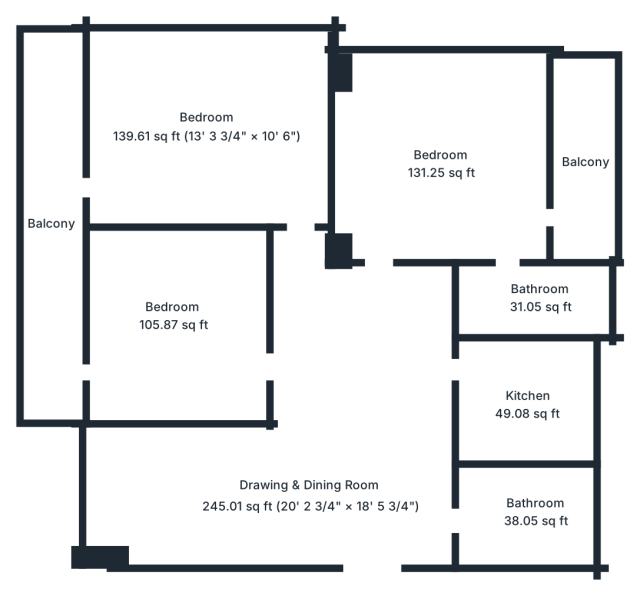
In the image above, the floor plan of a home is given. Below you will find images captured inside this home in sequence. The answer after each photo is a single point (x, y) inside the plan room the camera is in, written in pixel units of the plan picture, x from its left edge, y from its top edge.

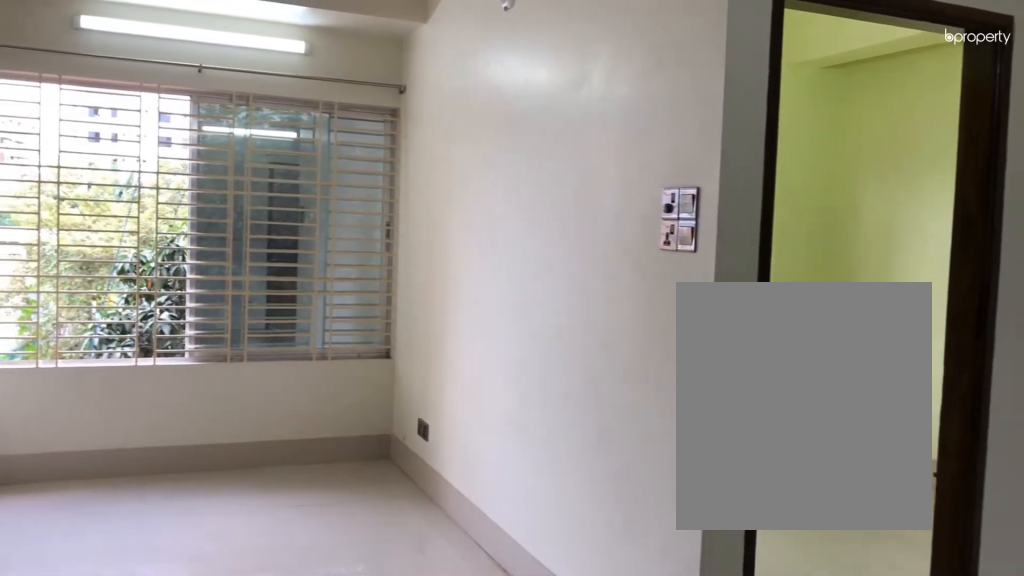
(309, 495)
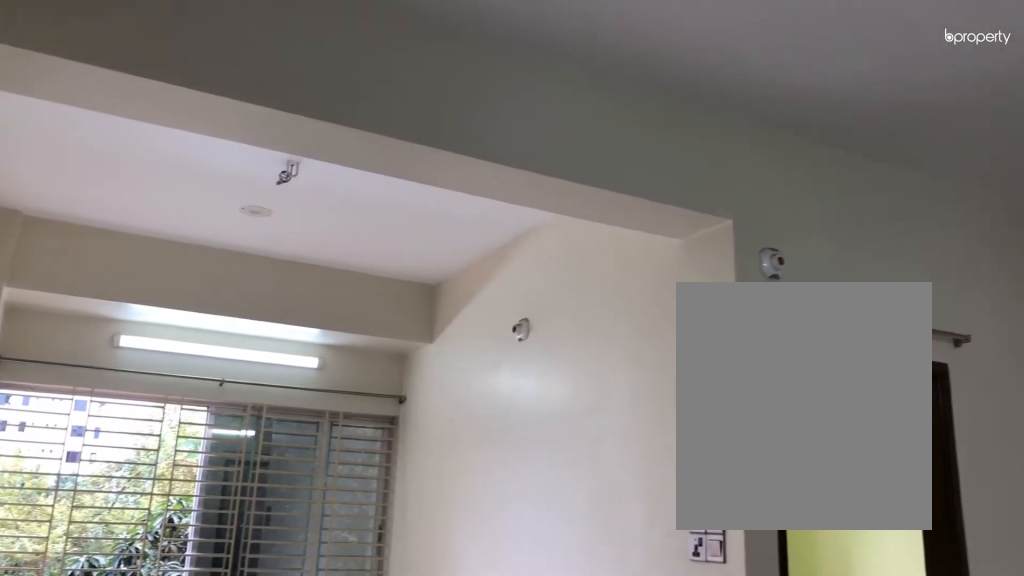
(310, 495)
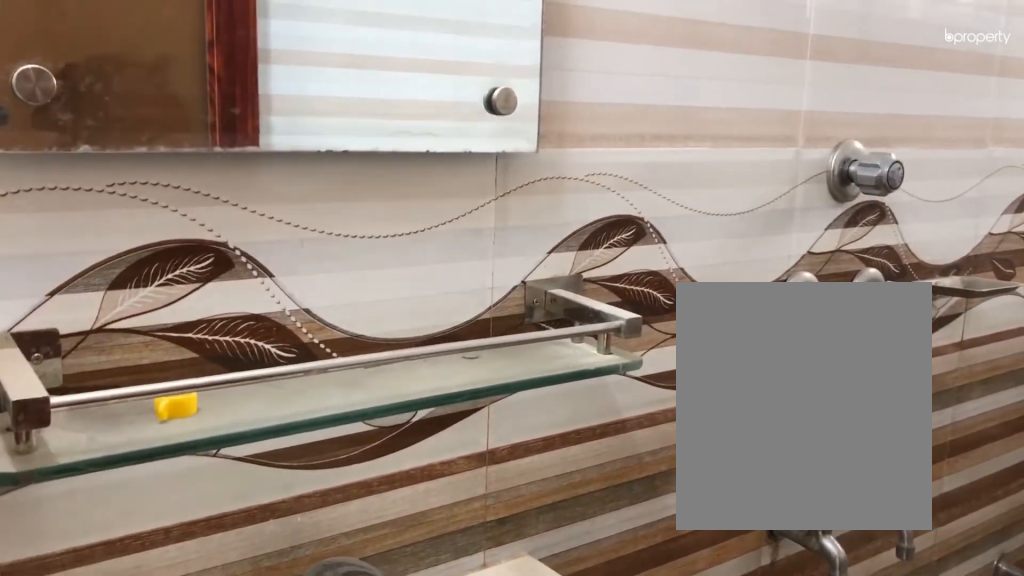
(537, 512)
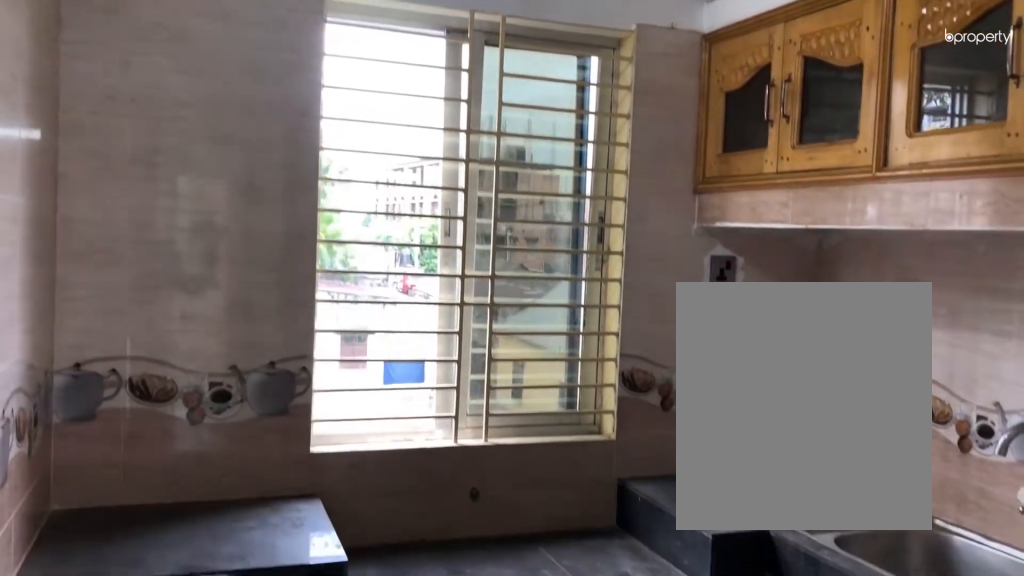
(526, 404)
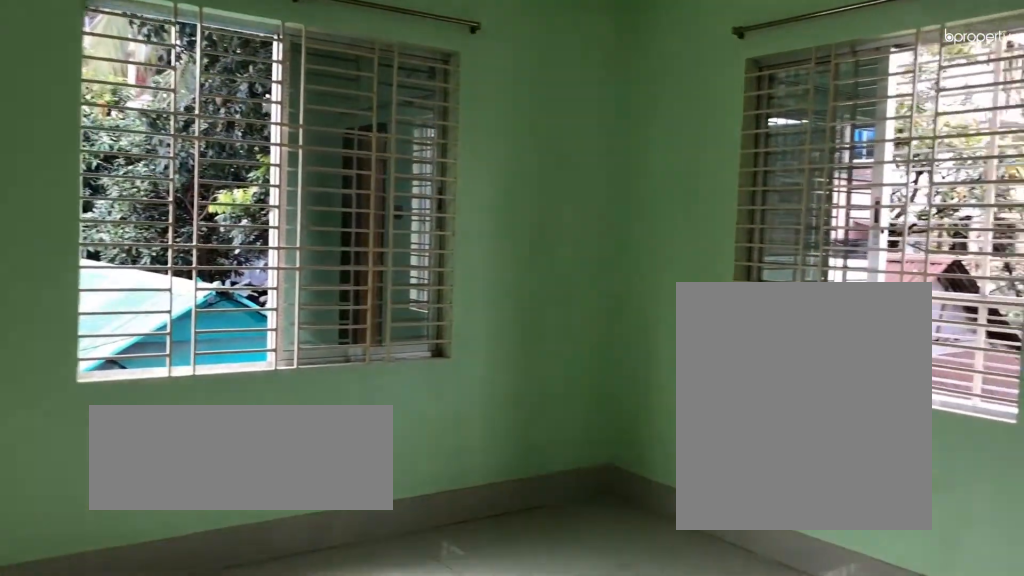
(441, 169)
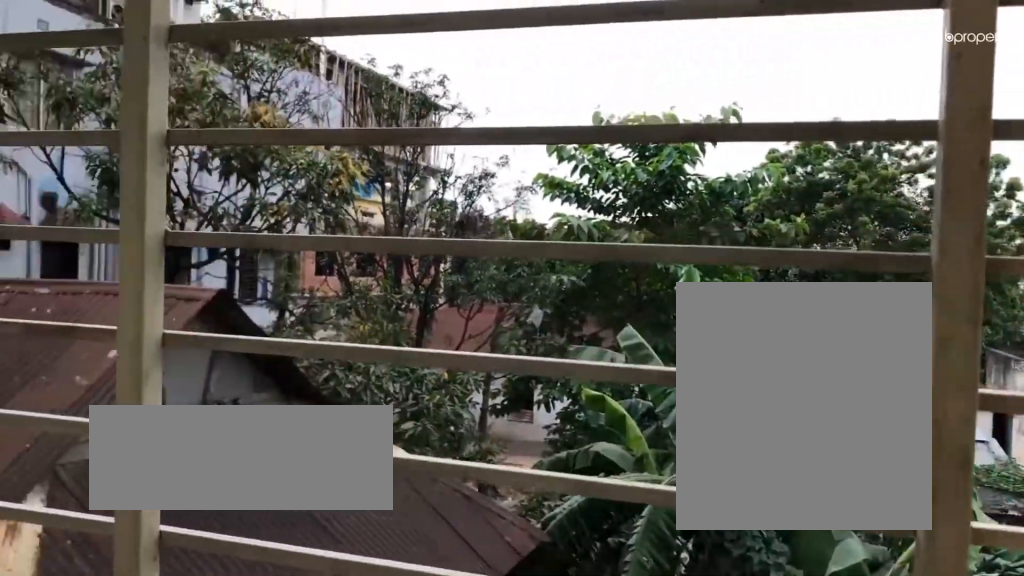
(587, 158)
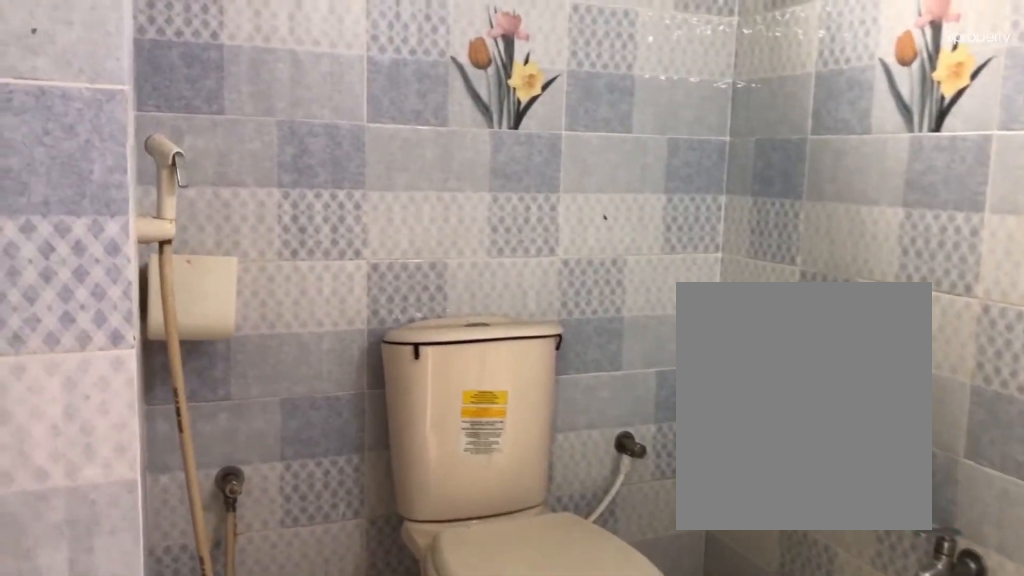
(535, 305)
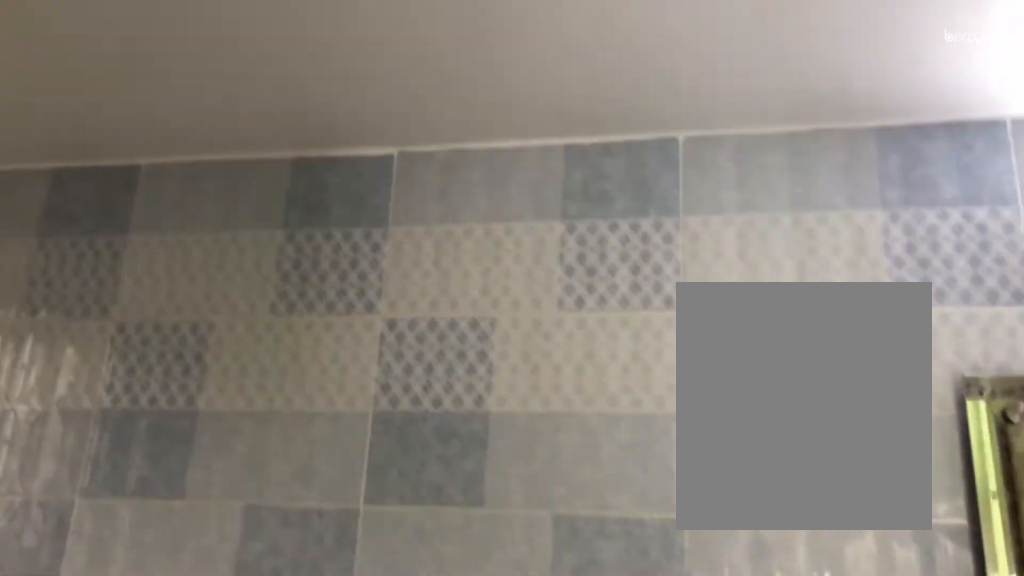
(535, 305)
